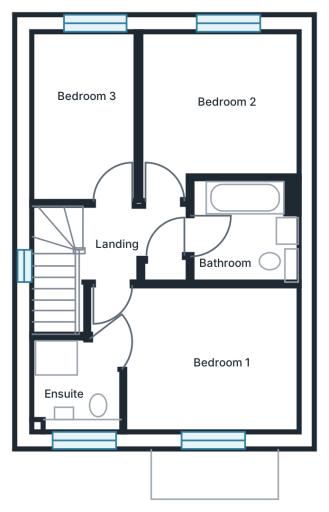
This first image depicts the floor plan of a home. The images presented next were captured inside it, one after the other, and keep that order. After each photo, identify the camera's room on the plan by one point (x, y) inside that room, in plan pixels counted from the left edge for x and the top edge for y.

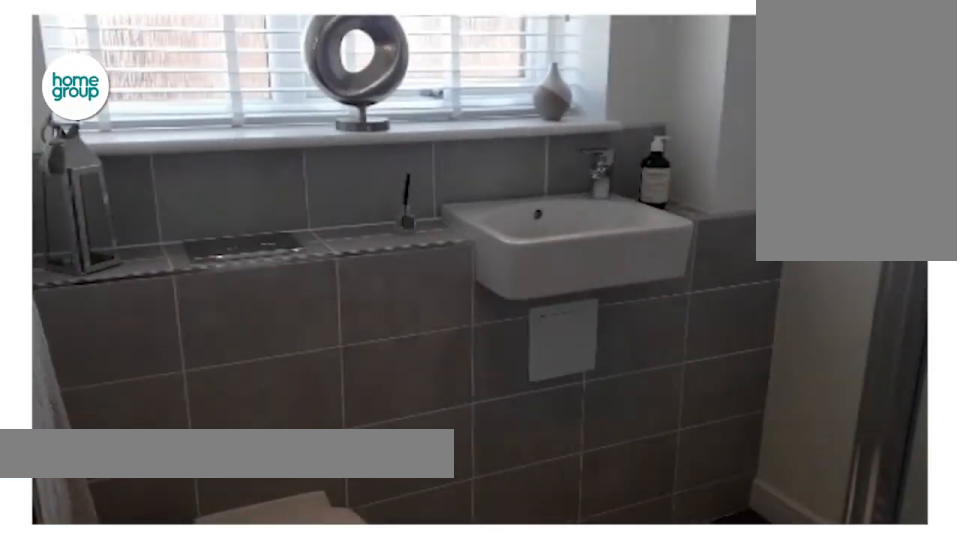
(76, 386)
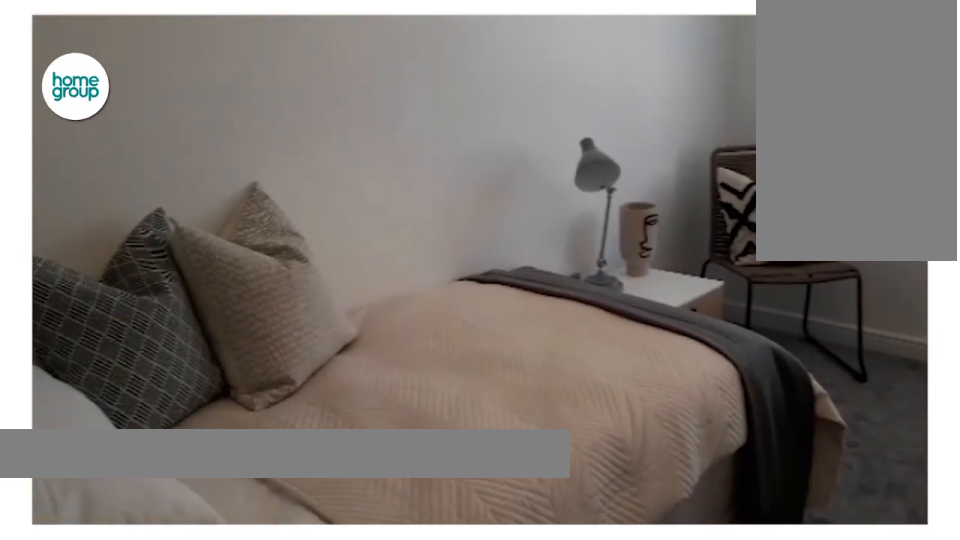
(85, 117)
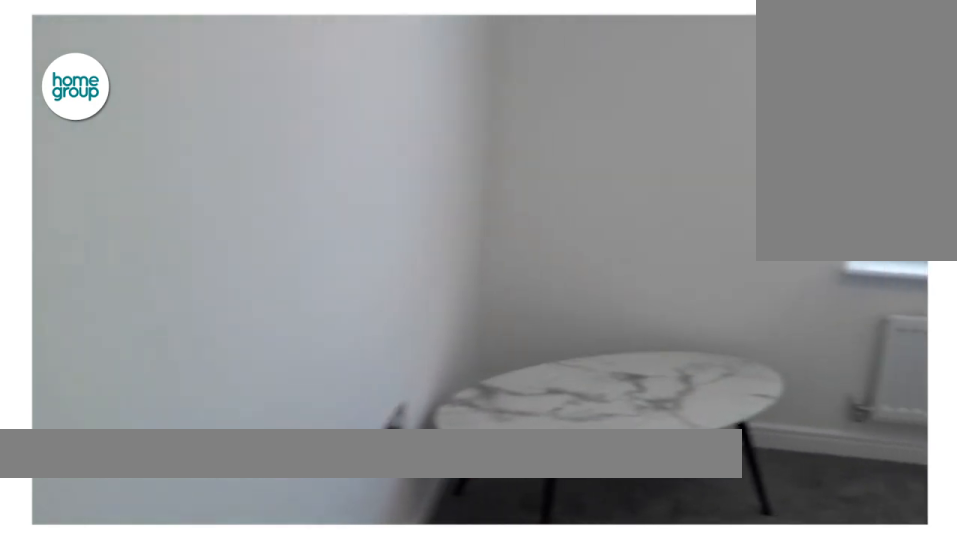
(217, 110)
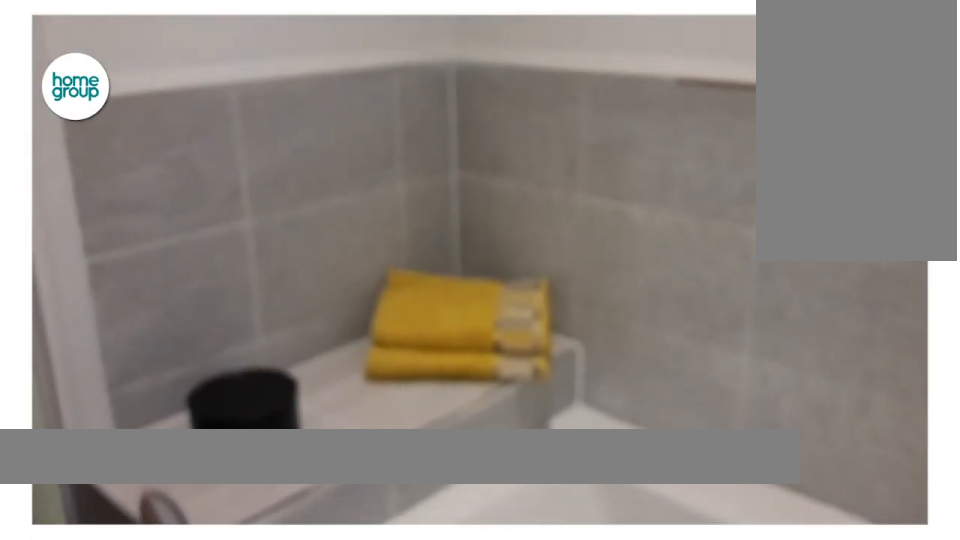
(242, 233)
